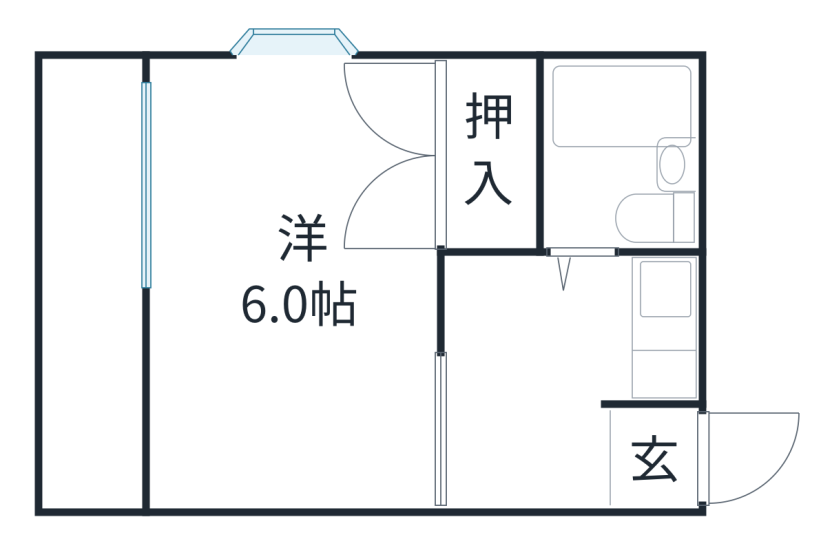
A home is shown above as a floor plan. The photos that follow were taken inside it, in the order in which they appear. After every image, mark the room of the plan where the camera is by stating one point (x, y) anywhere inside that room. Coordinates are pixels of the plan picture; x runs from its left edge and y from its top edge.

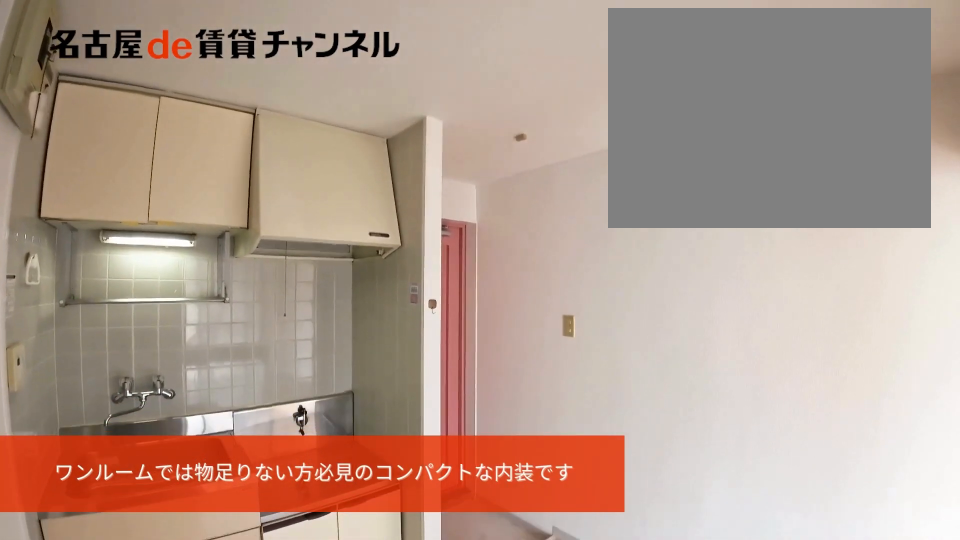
(530, 380)
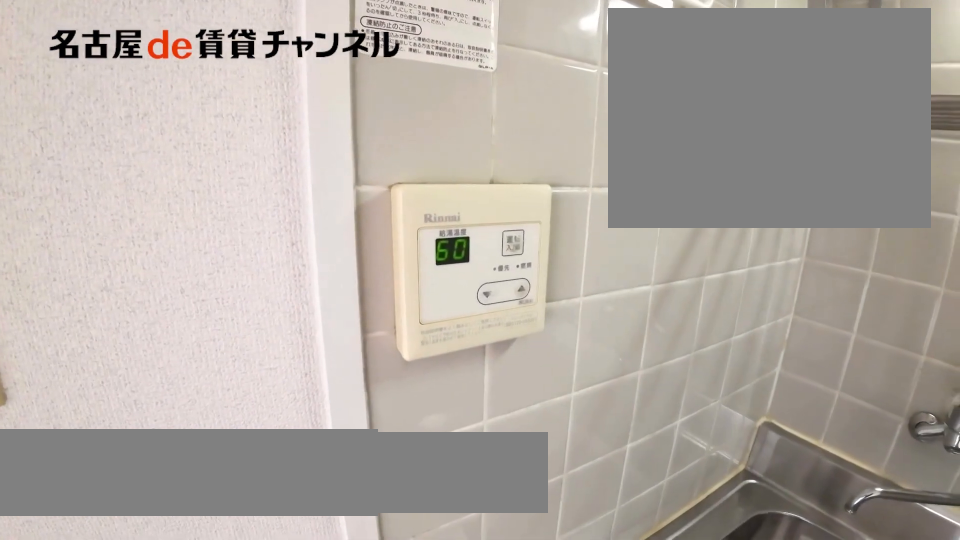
(669, 334)
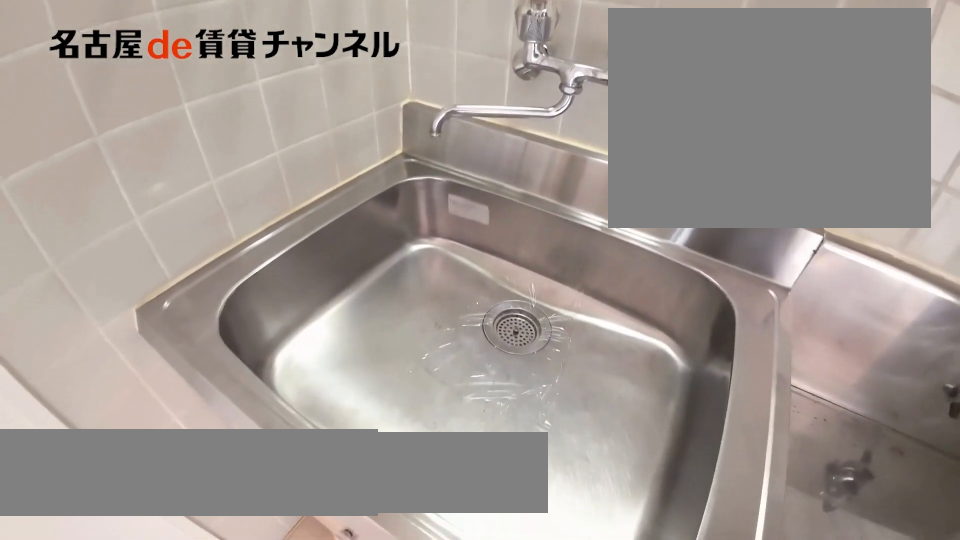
(669, 334)
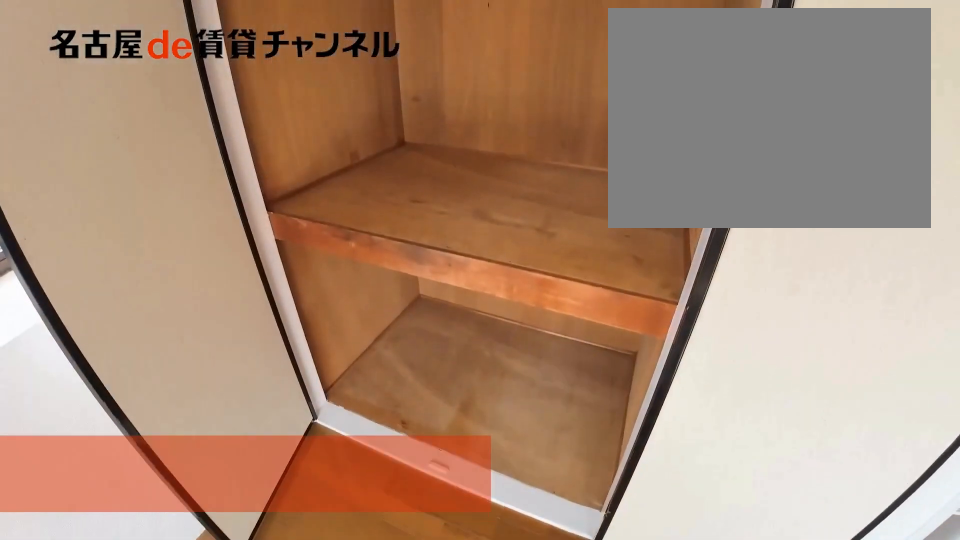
(490, 154)
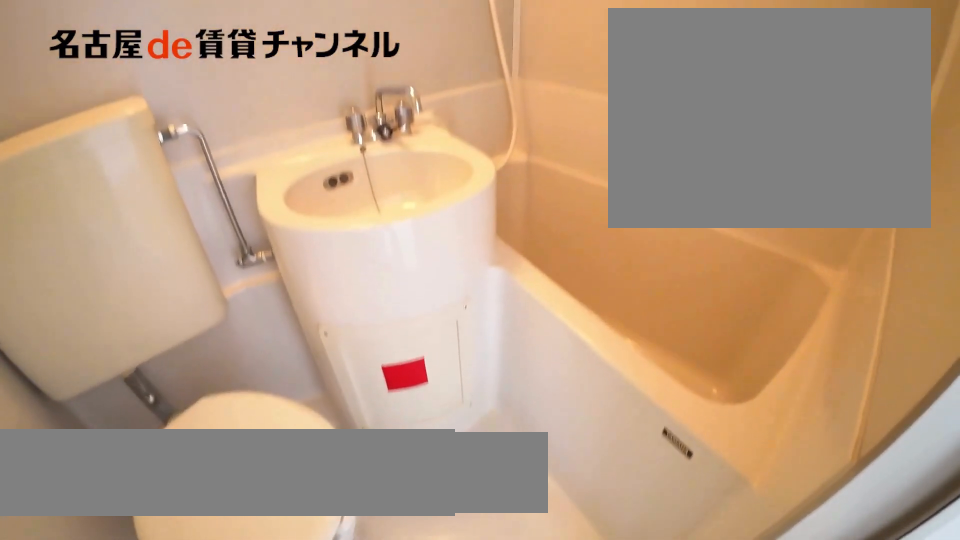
(620, 151)
